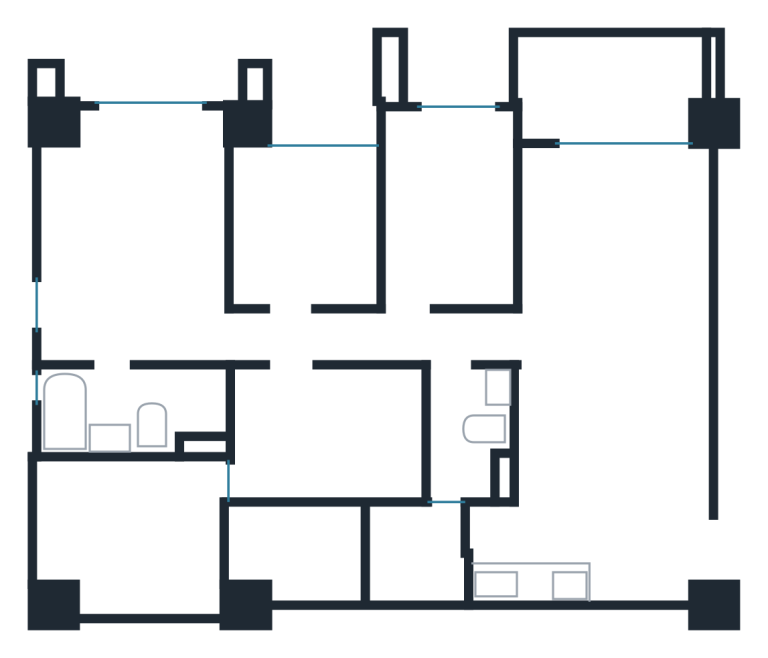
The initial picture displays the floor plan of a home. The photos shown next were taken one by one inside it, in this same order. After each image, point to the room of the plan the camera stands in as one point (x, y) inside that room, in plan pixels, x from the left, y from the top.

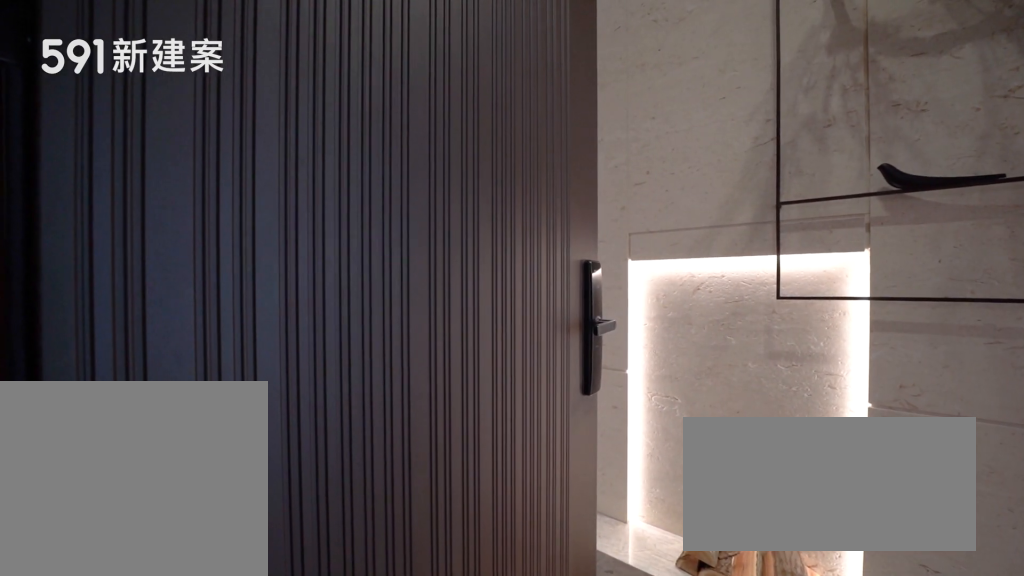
(666, 546)
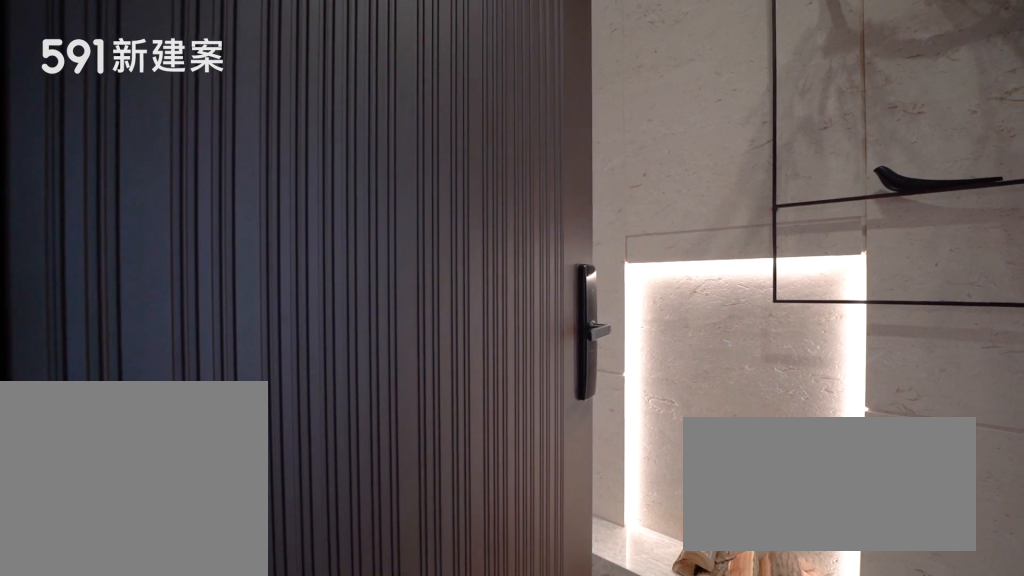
(666, 546)
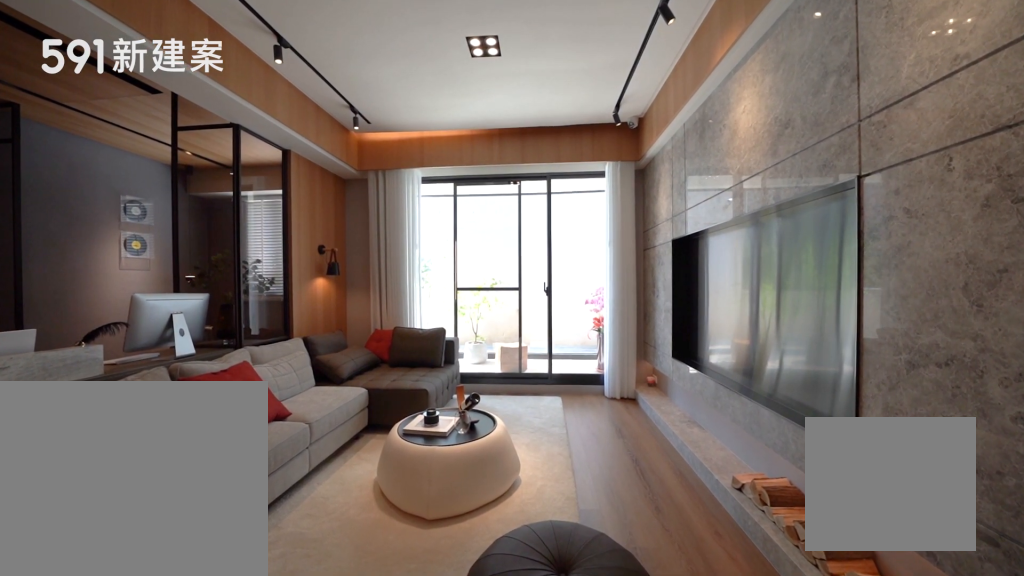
(616, 239)
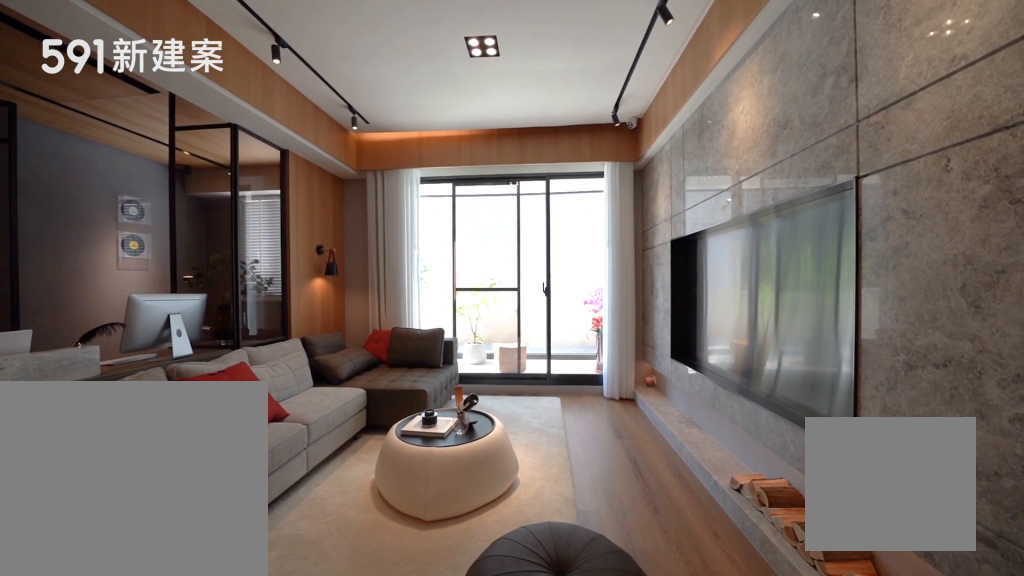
(616, 239)
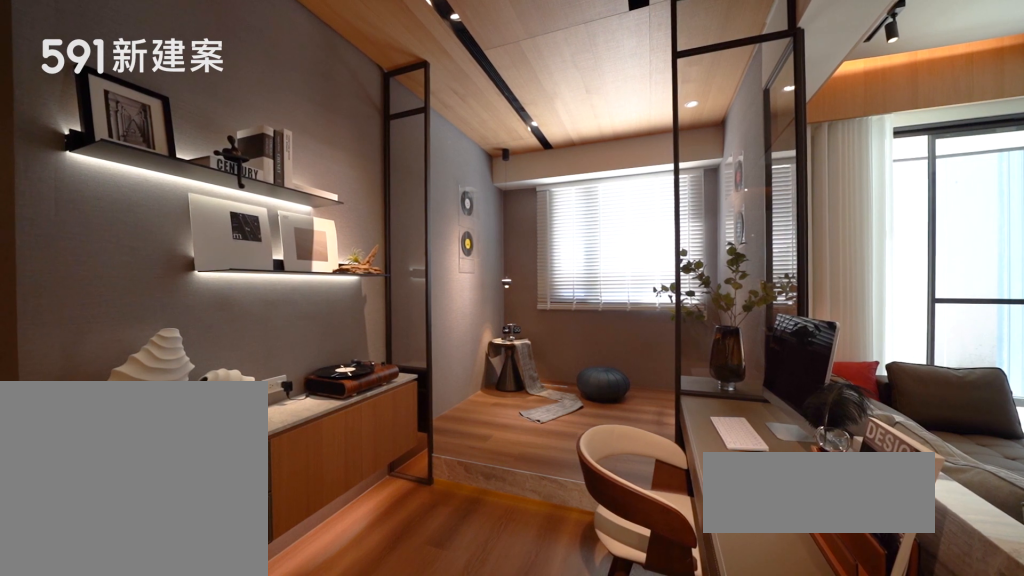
(448, 203)
